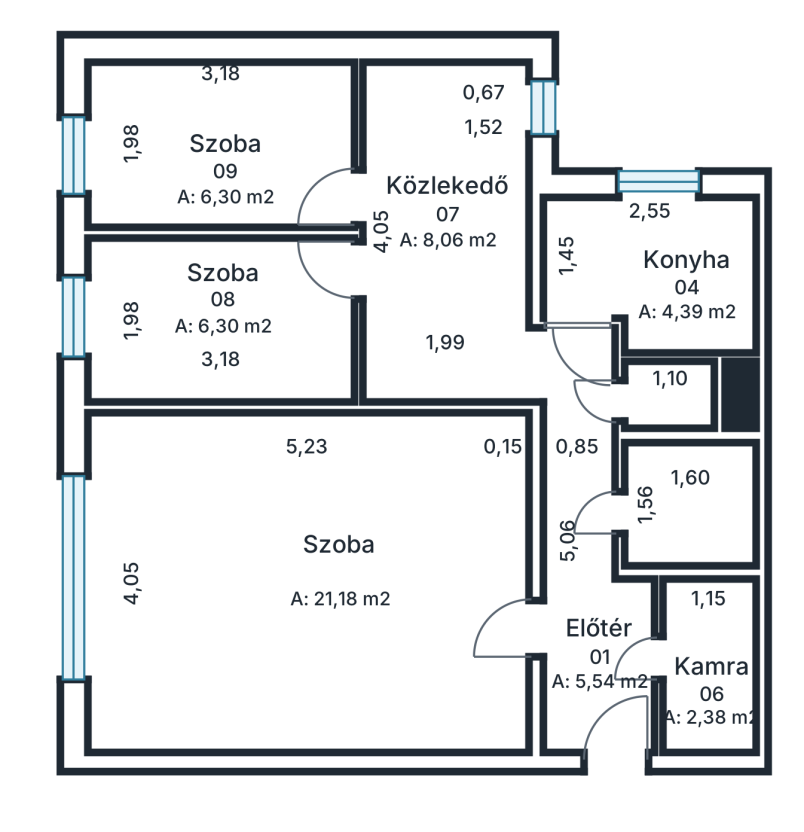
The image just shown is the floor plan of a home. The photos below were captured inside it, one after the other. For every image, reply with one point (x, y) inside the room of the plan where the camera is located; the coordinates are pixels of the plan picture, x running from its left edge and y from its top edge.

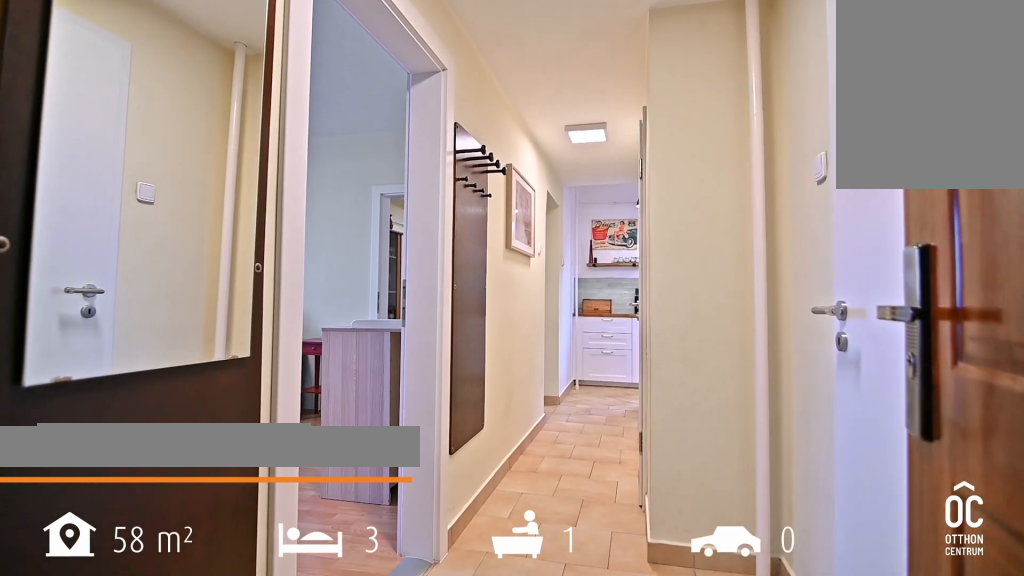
(601, 685)
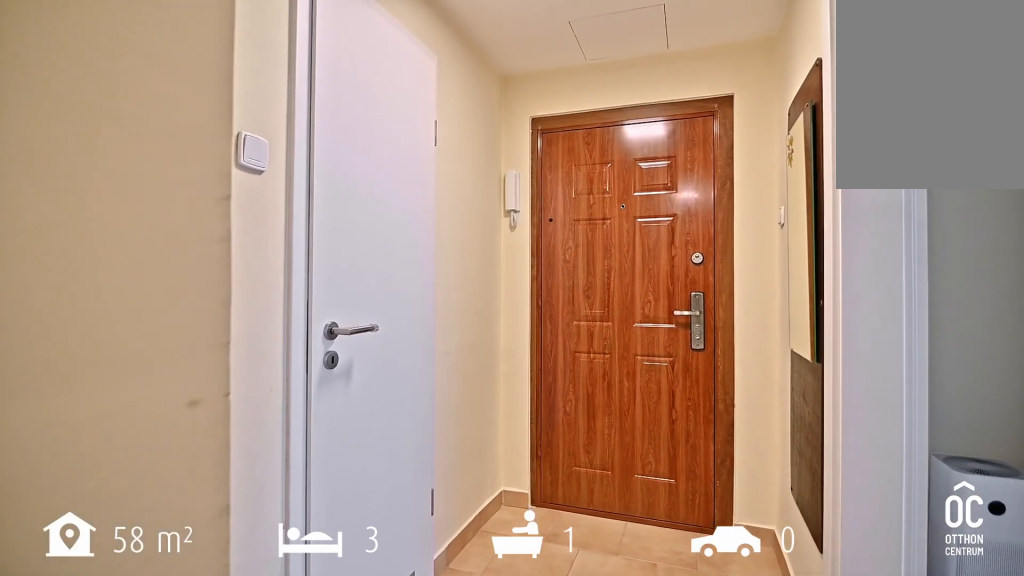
(602, 684)
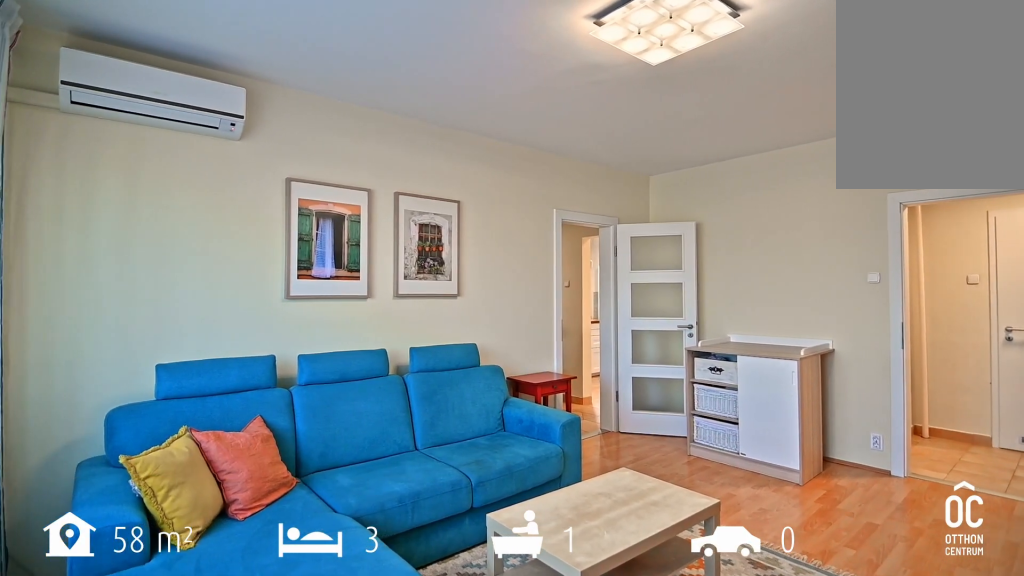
(316, 560)
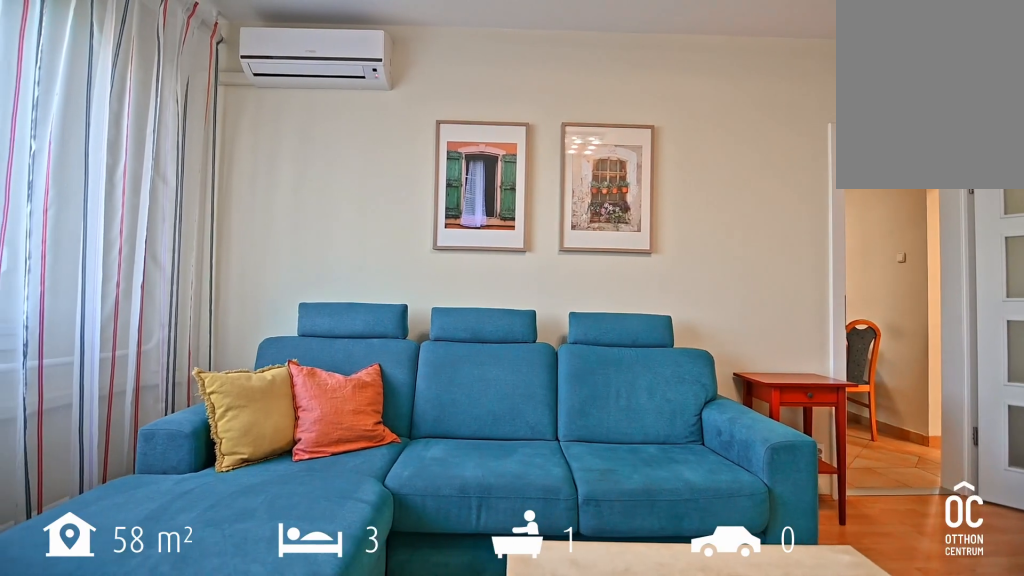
(316, 560)
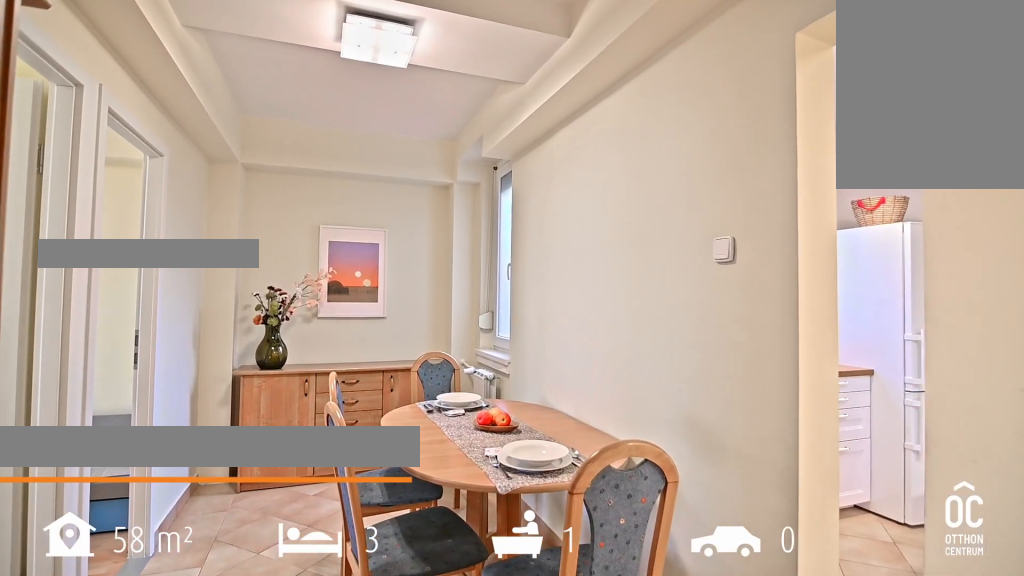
(455, 248)
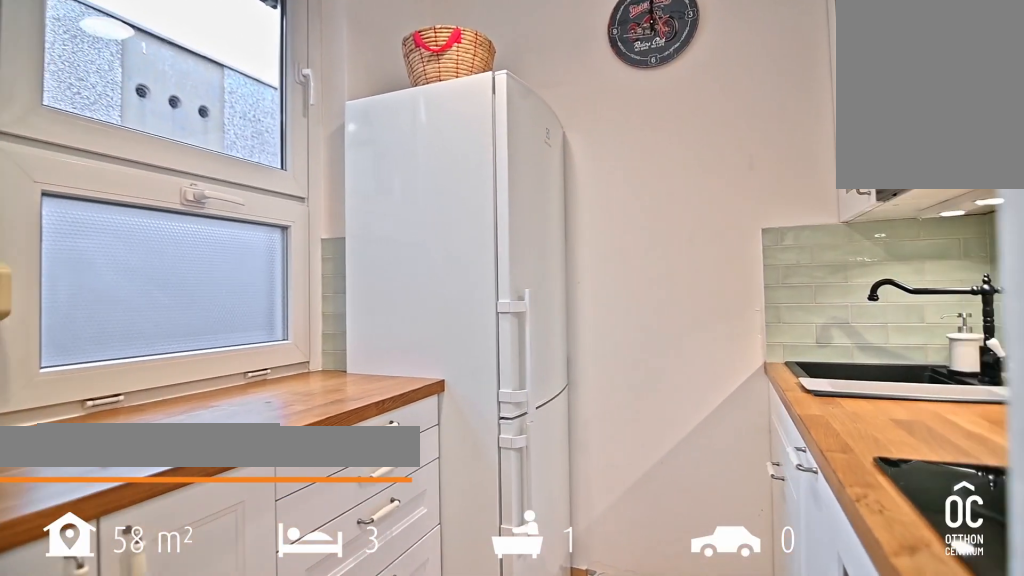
(703, 262)
